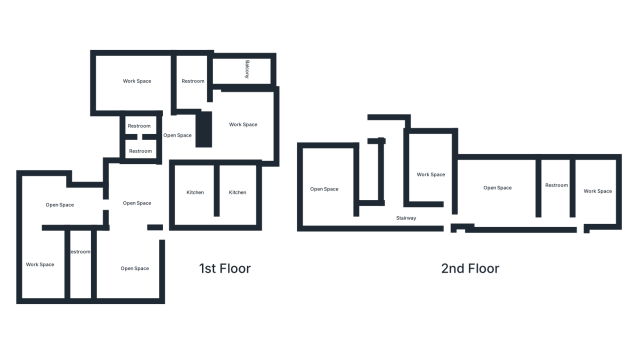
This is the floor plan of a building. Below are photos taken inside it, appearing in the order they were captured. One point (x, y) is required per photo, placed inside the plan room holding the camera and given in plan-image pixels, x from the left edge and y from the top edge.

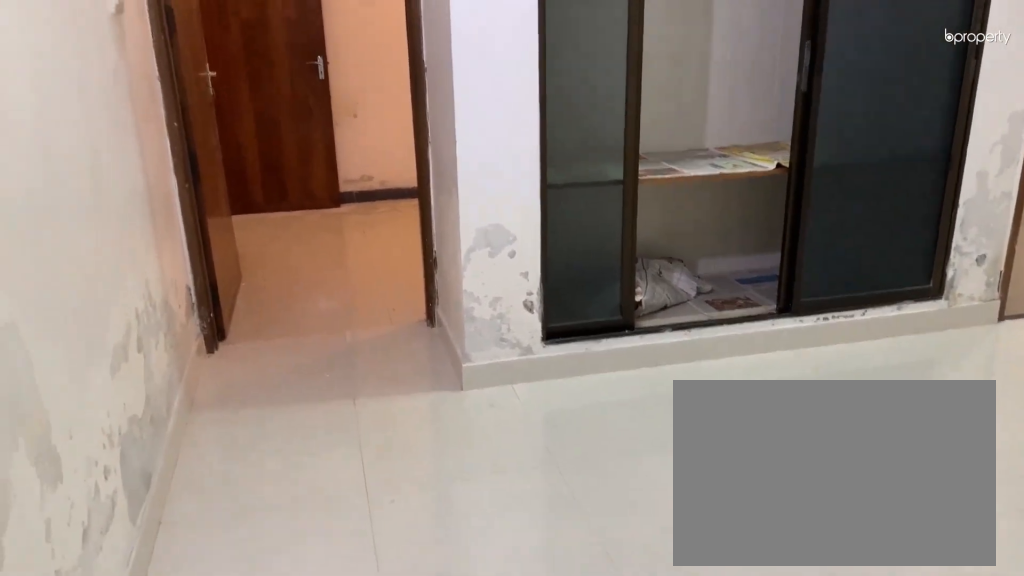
(239, 119)
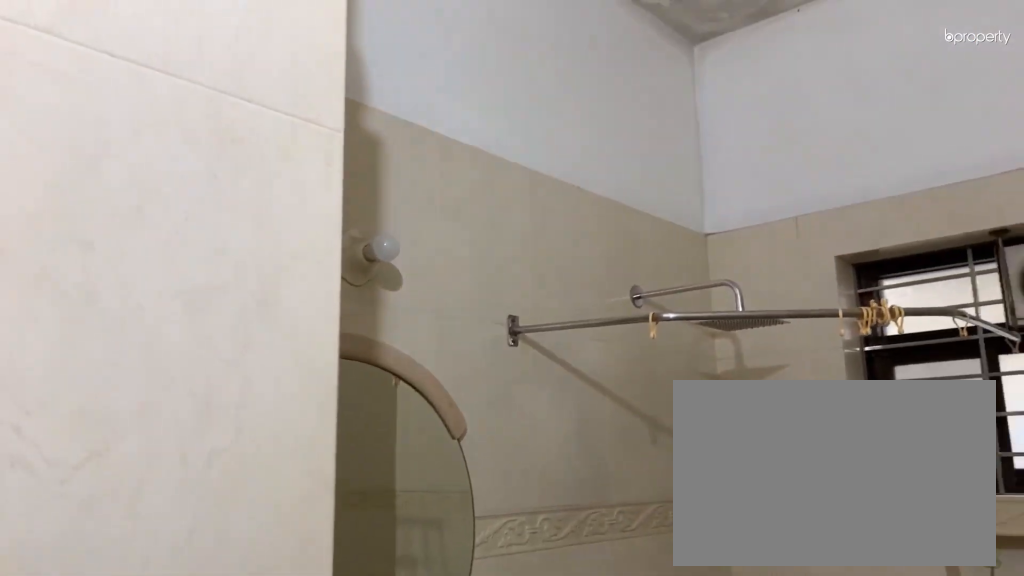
(193, 92)
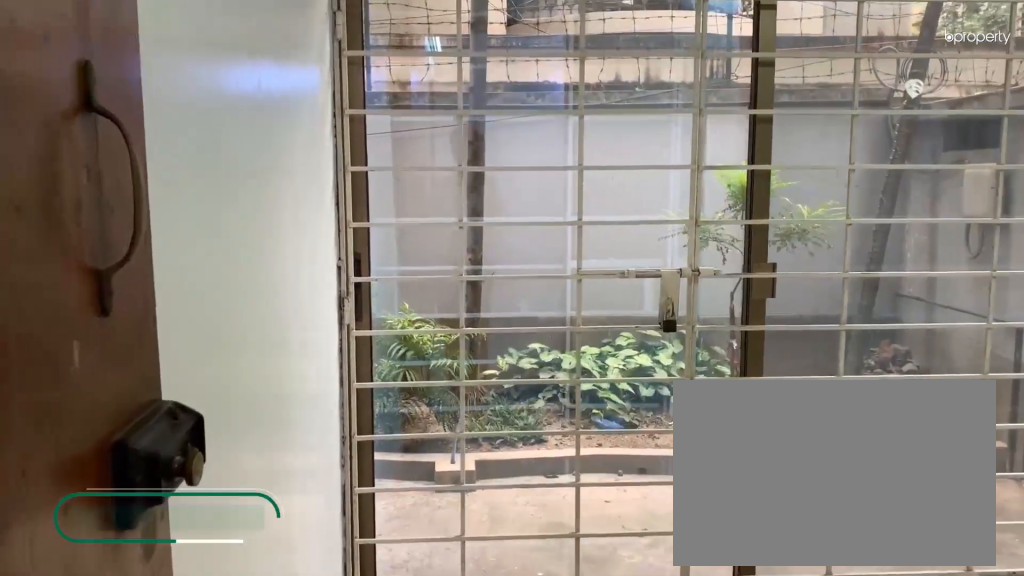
(240, 69)
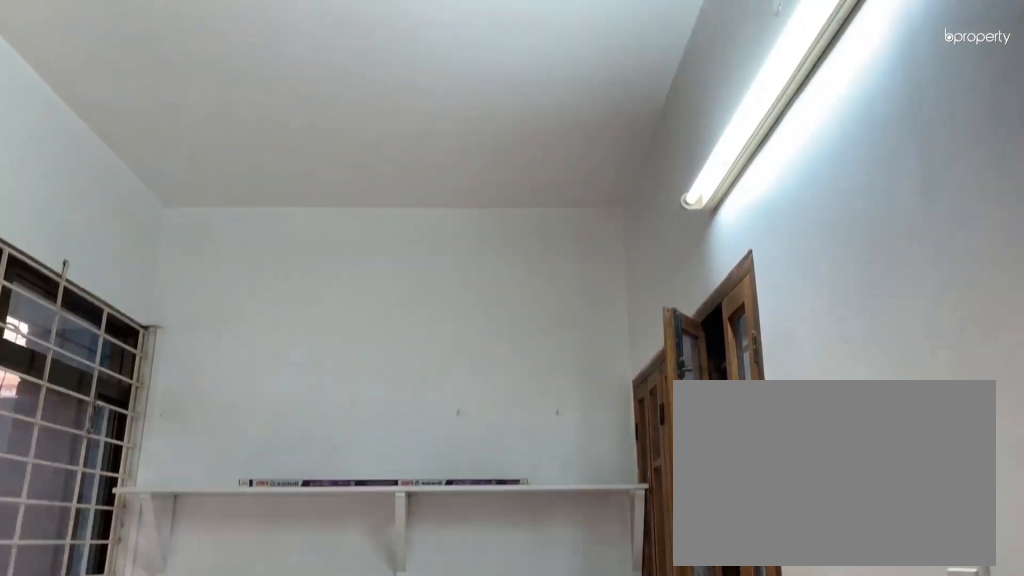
(238, 69)
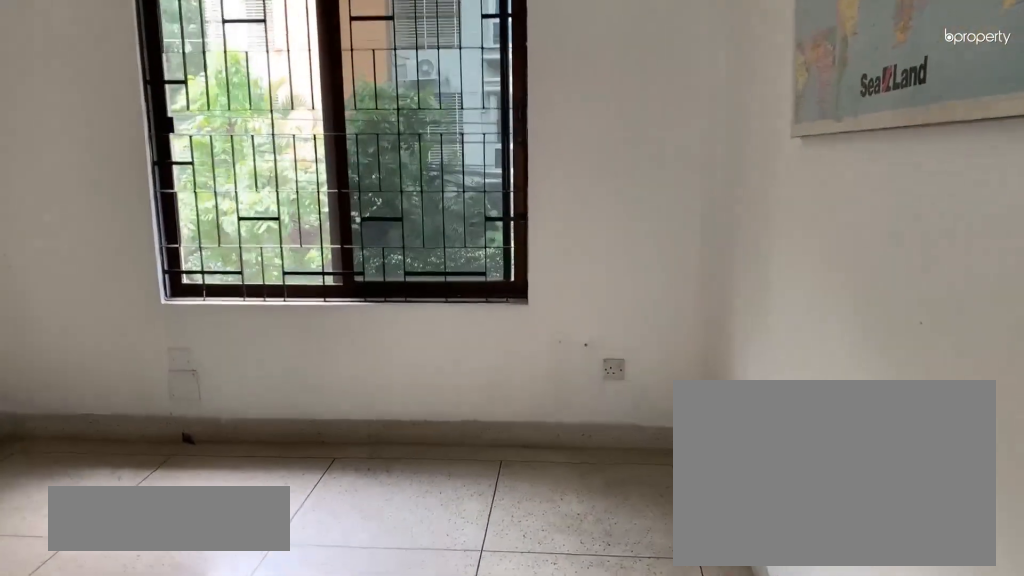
(433, 172)
